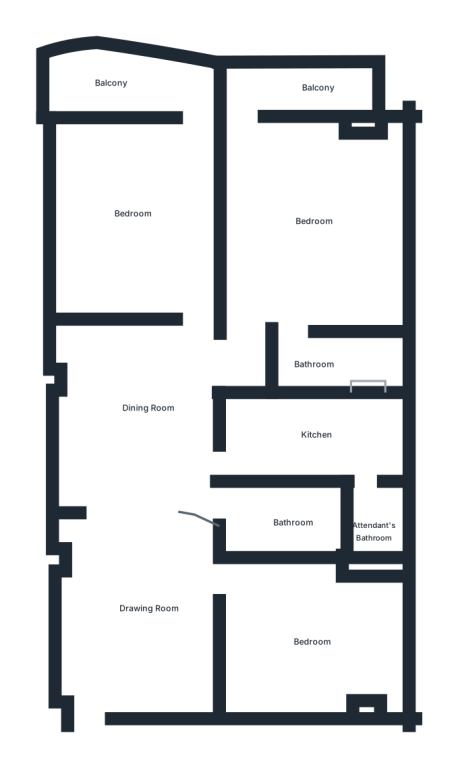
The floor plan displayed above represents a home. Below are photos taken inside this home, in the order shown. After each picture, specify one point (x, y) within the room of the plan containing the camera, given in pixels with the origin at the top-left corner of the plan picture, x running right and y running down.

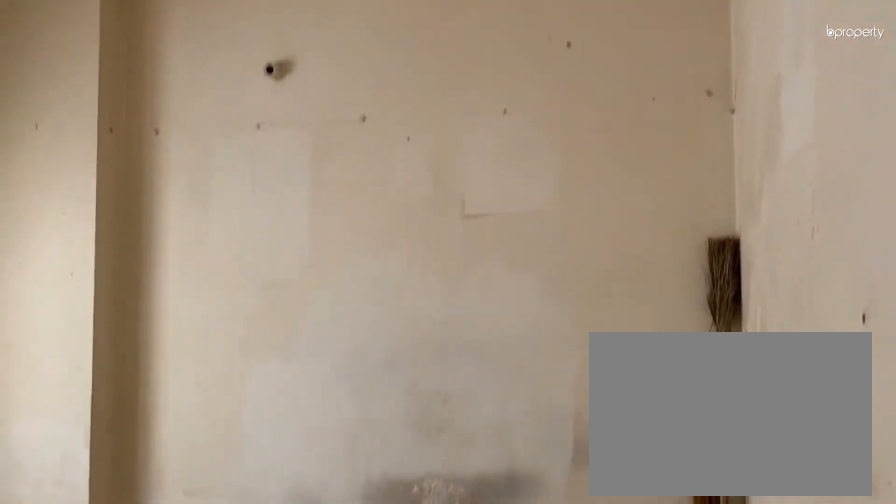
(314, 637)
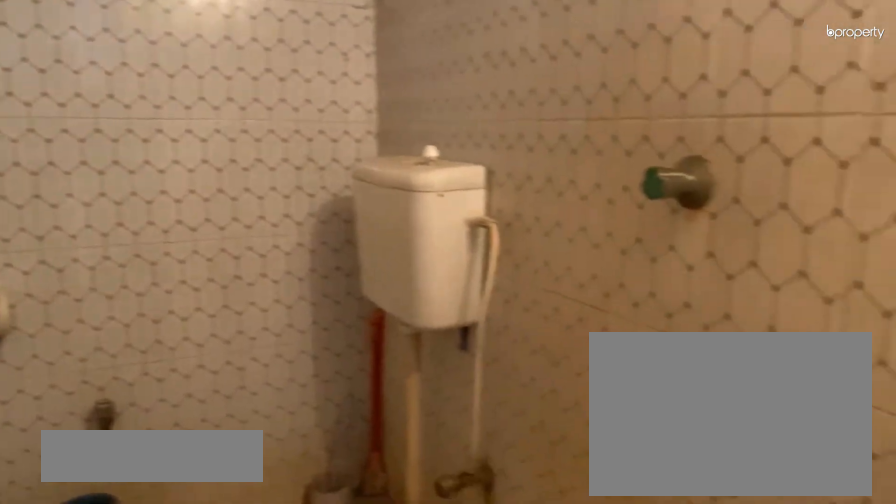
(288, 527)
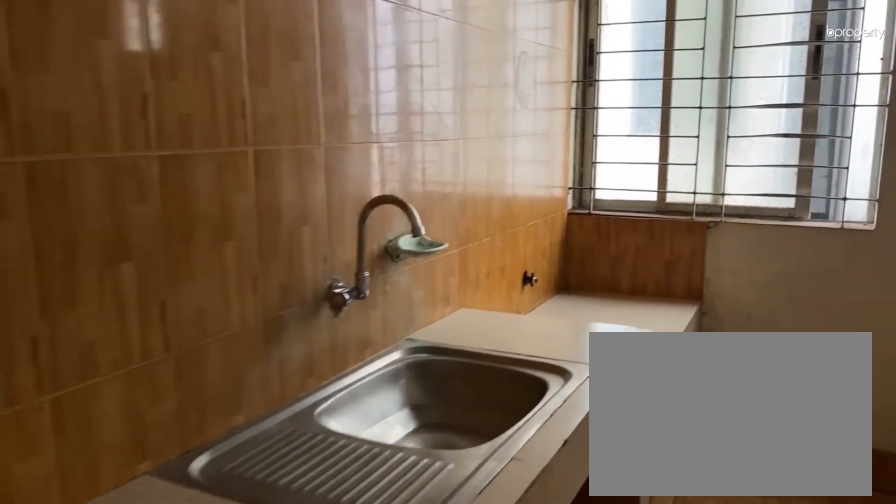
(314, 428)
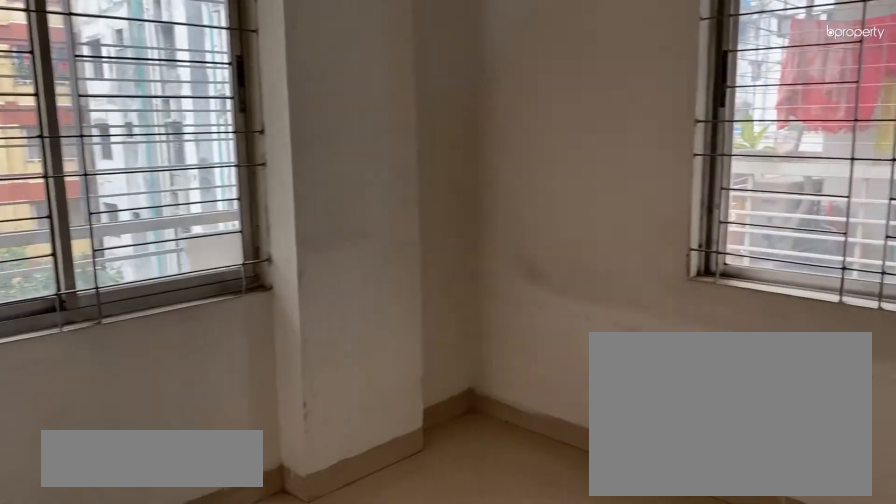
(303, 228)
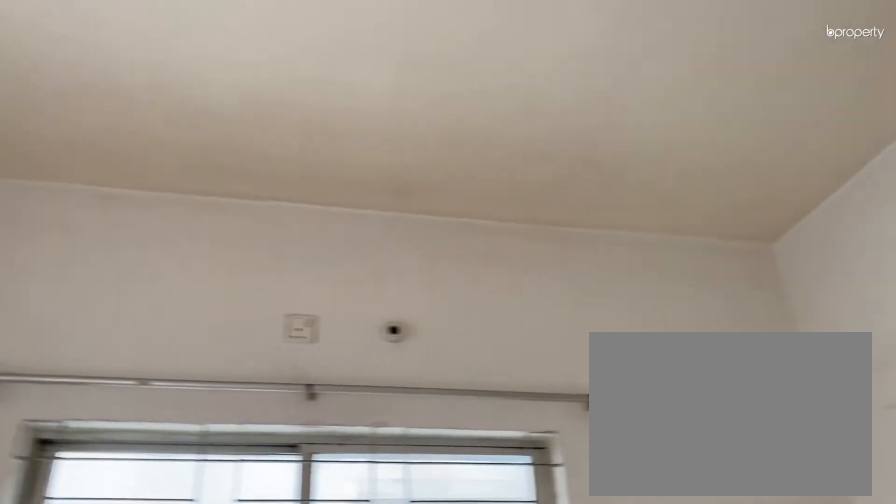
(304, 229)
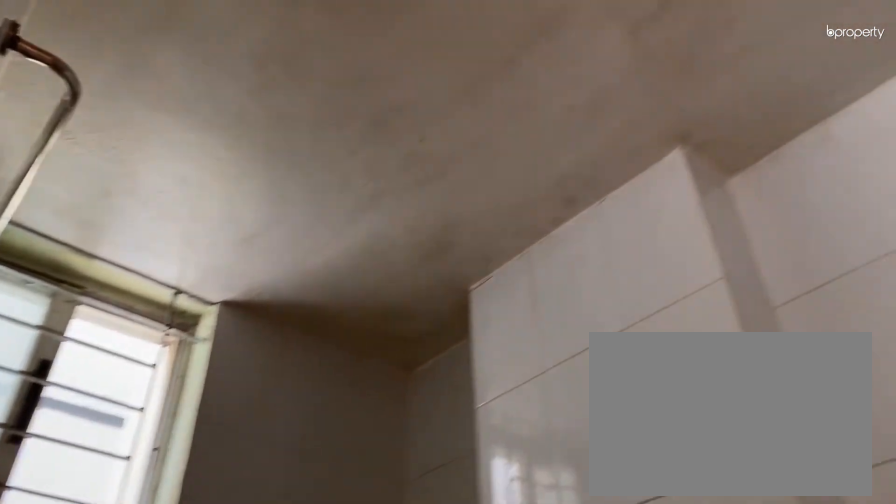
(330, 365)
